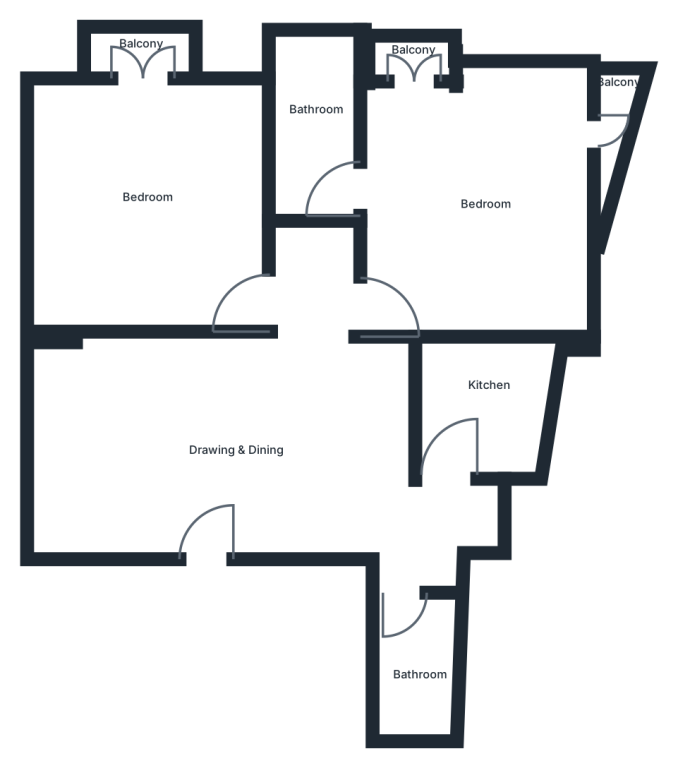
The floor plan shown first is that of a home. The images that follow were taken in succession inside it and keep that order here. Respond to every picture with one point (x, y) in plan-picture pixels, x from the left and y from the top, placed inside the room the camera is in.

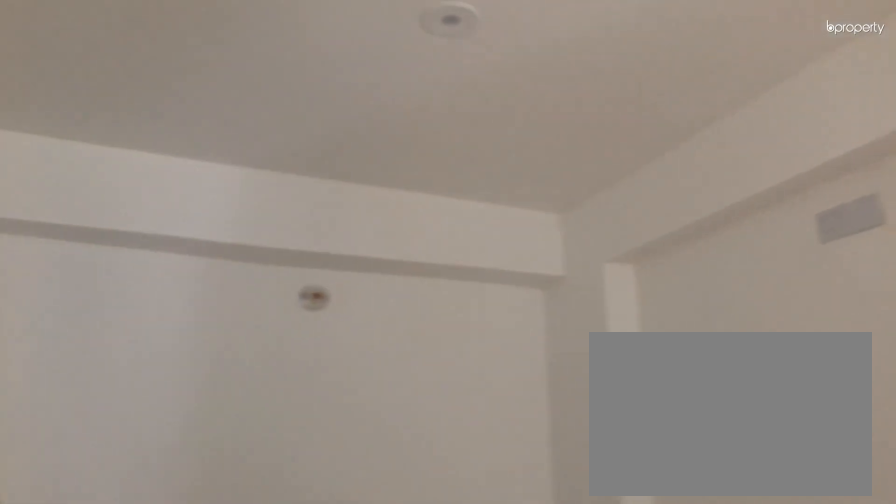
(137, 450)
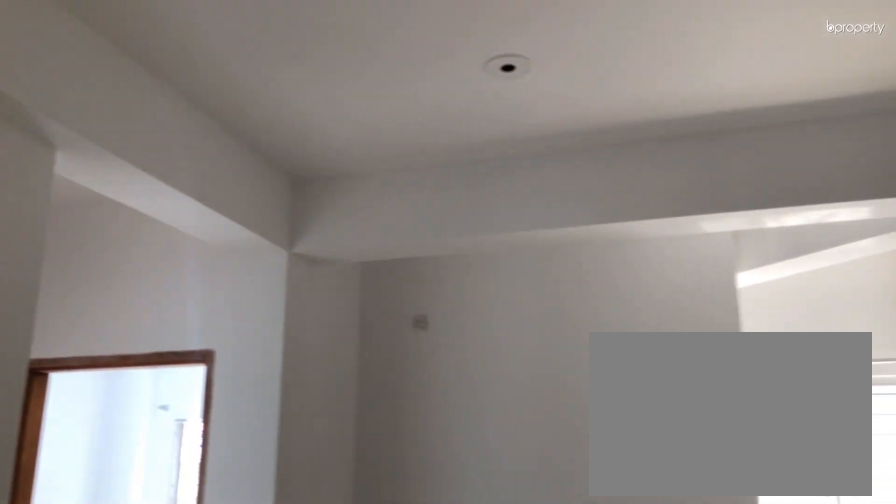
(241, 442)
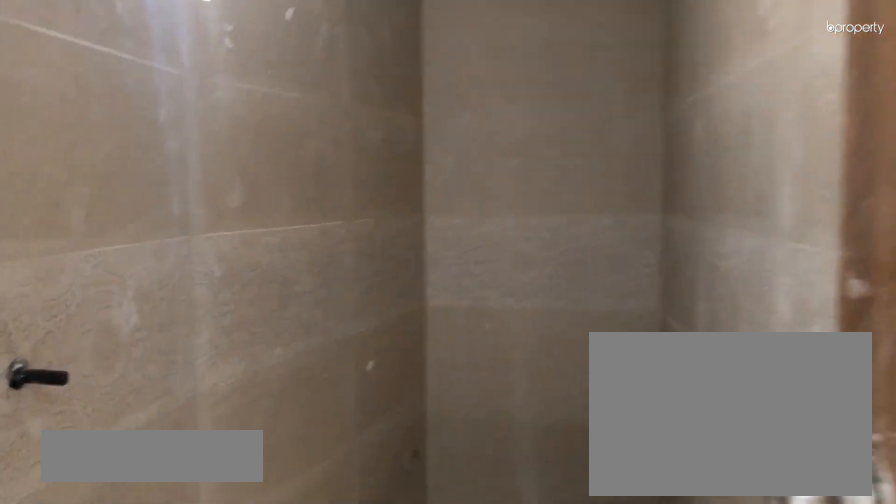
(412, 654)
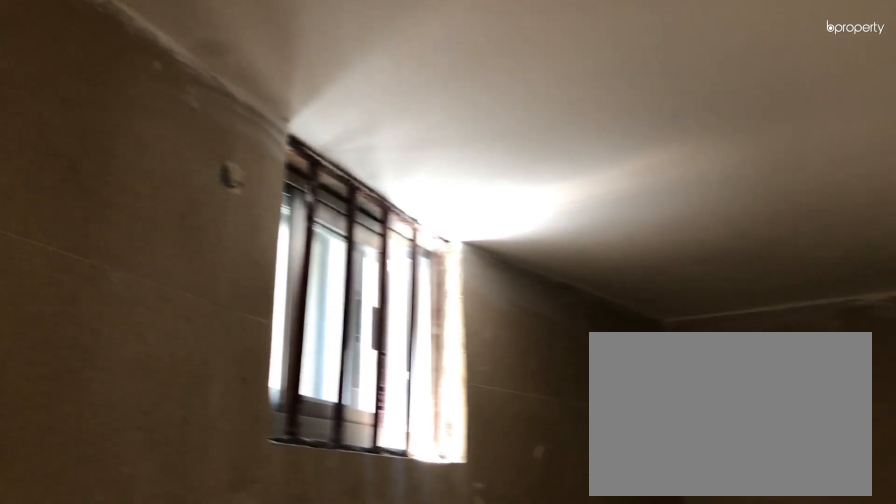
(412, 654)
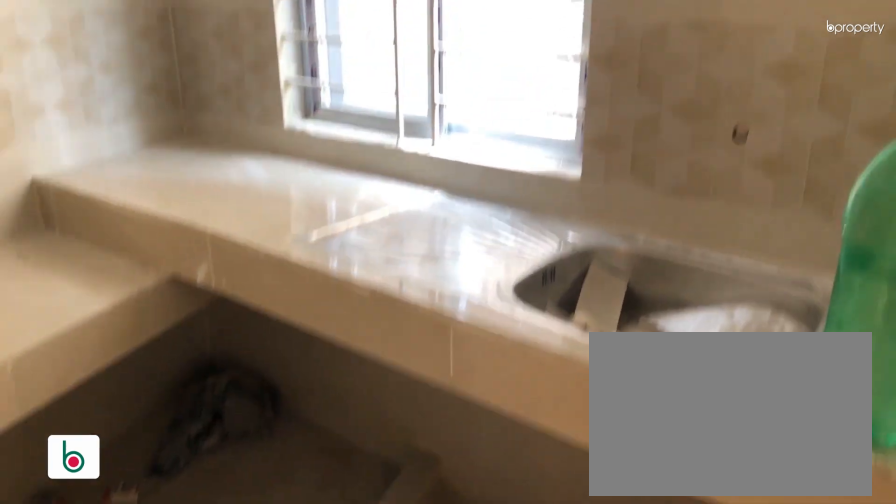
(482, 400)
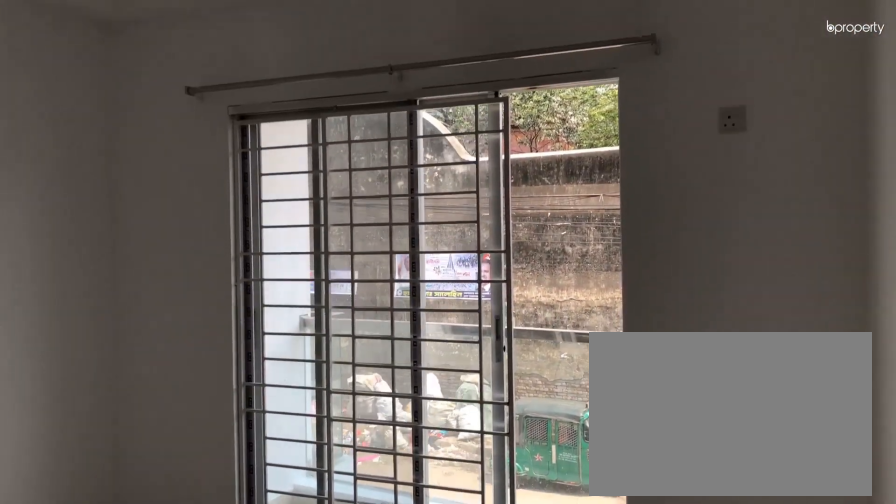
(138, 194)
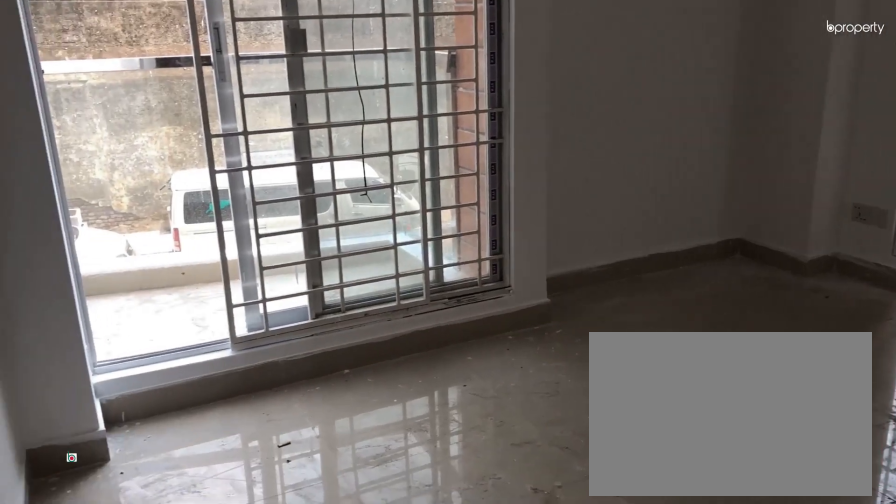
(469, 213)
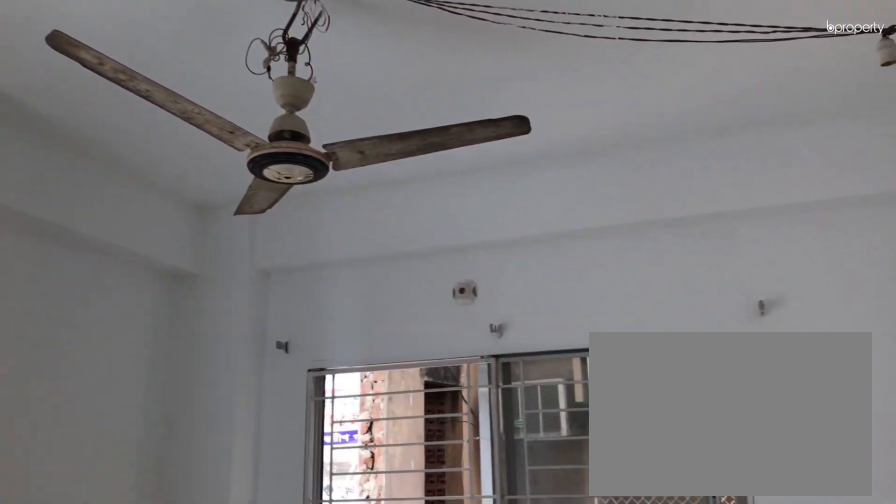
(469, 213)
